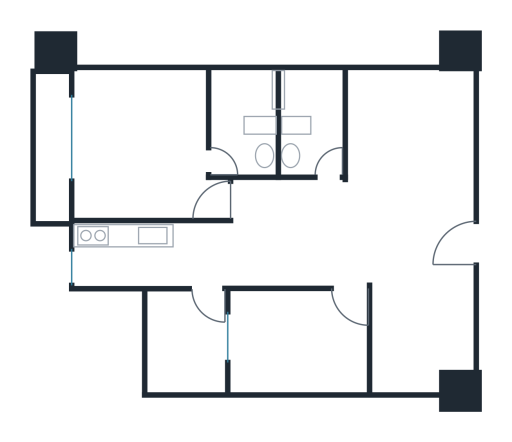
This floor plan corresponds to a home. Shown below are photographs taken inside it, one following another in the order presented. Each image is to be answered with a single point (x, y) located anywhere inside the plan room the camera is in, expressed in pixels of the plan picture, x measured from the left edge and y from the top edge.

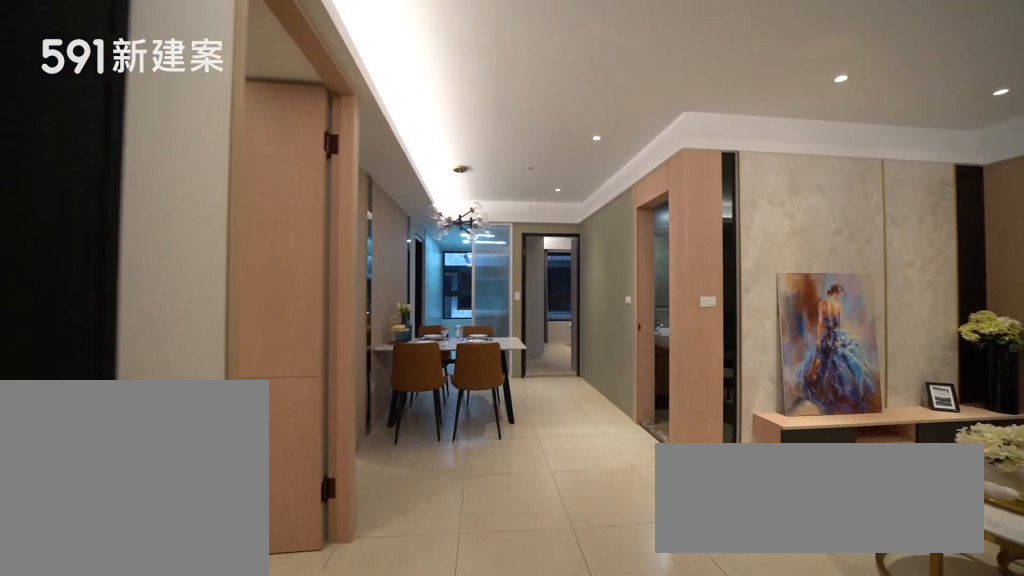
(420, 251)
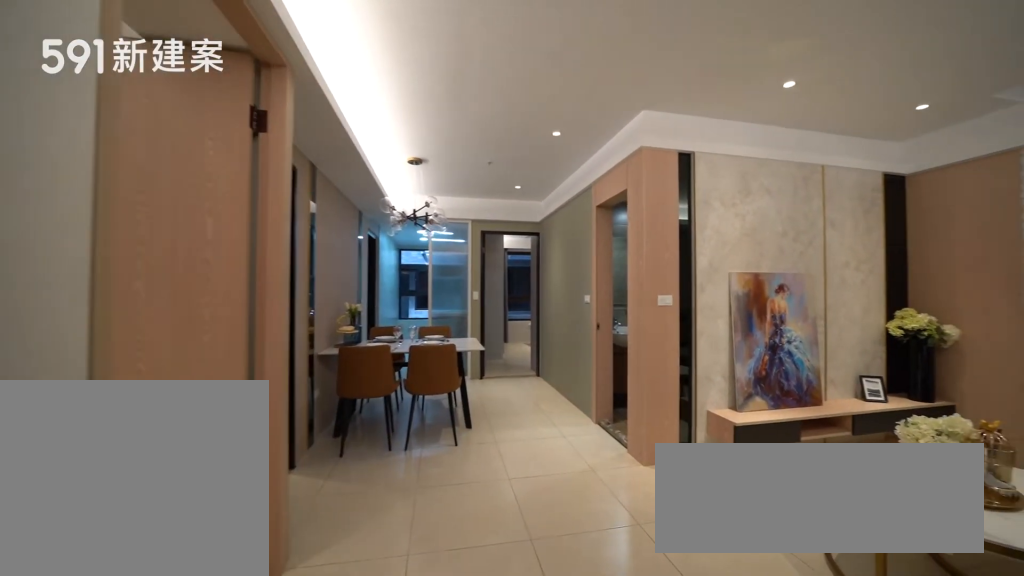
(420, 251)
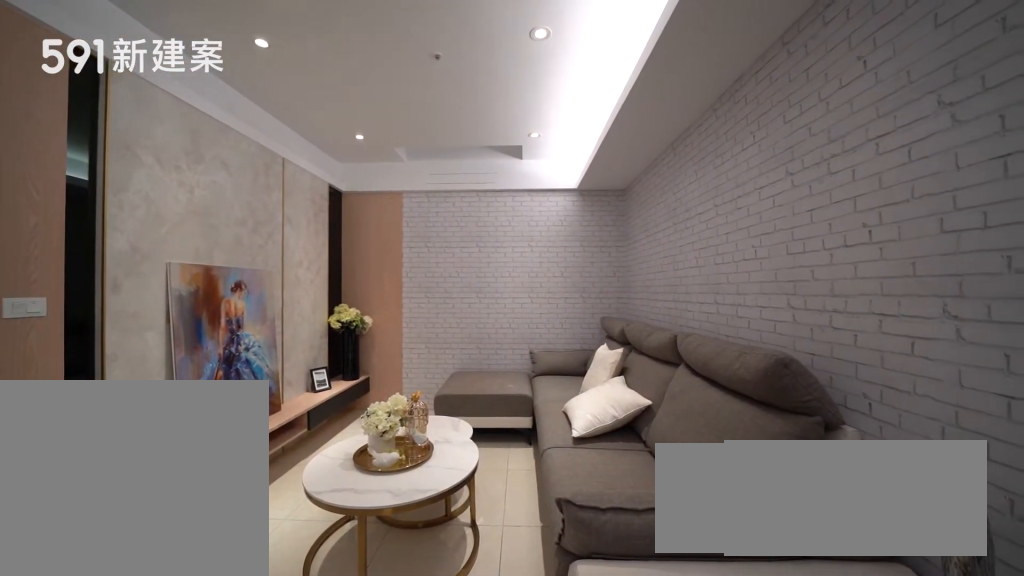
(413, 144)
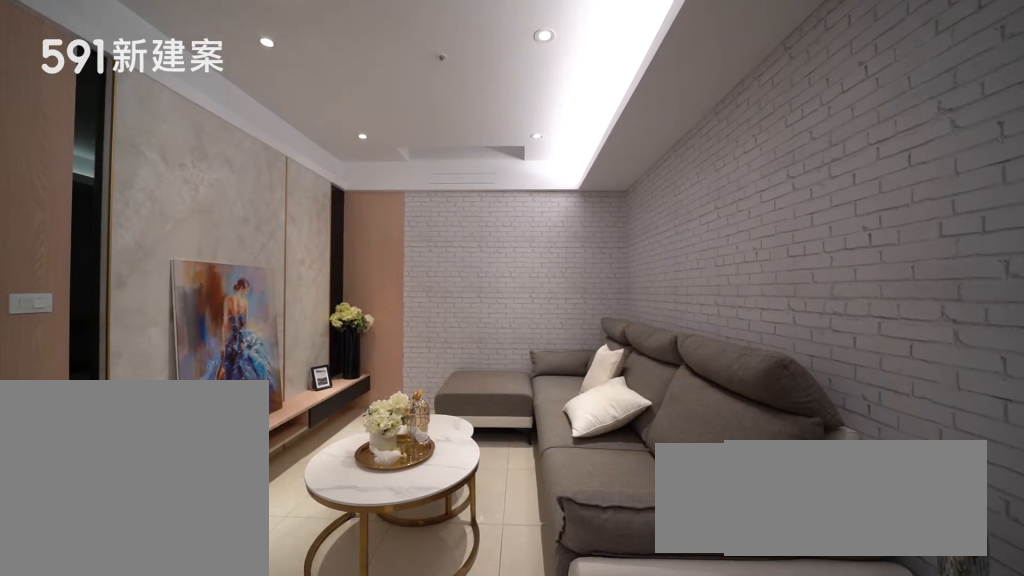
(413, 144)
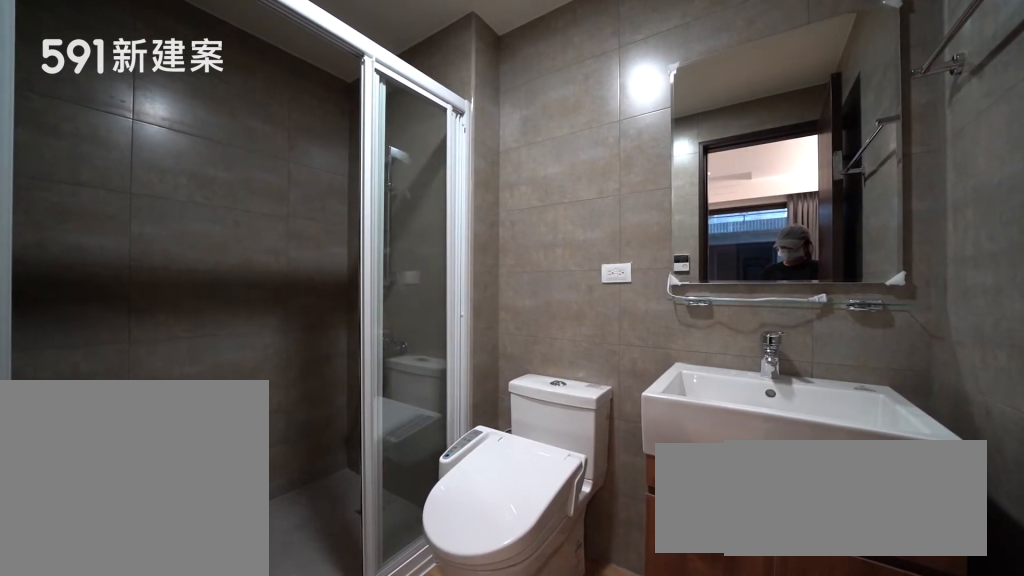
(245, 118)
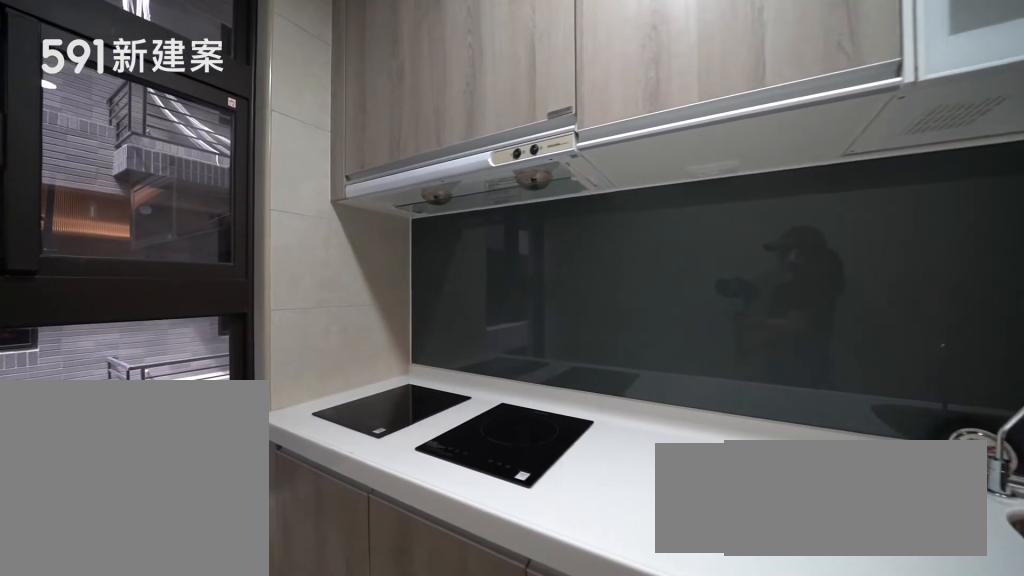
(145, 254)
